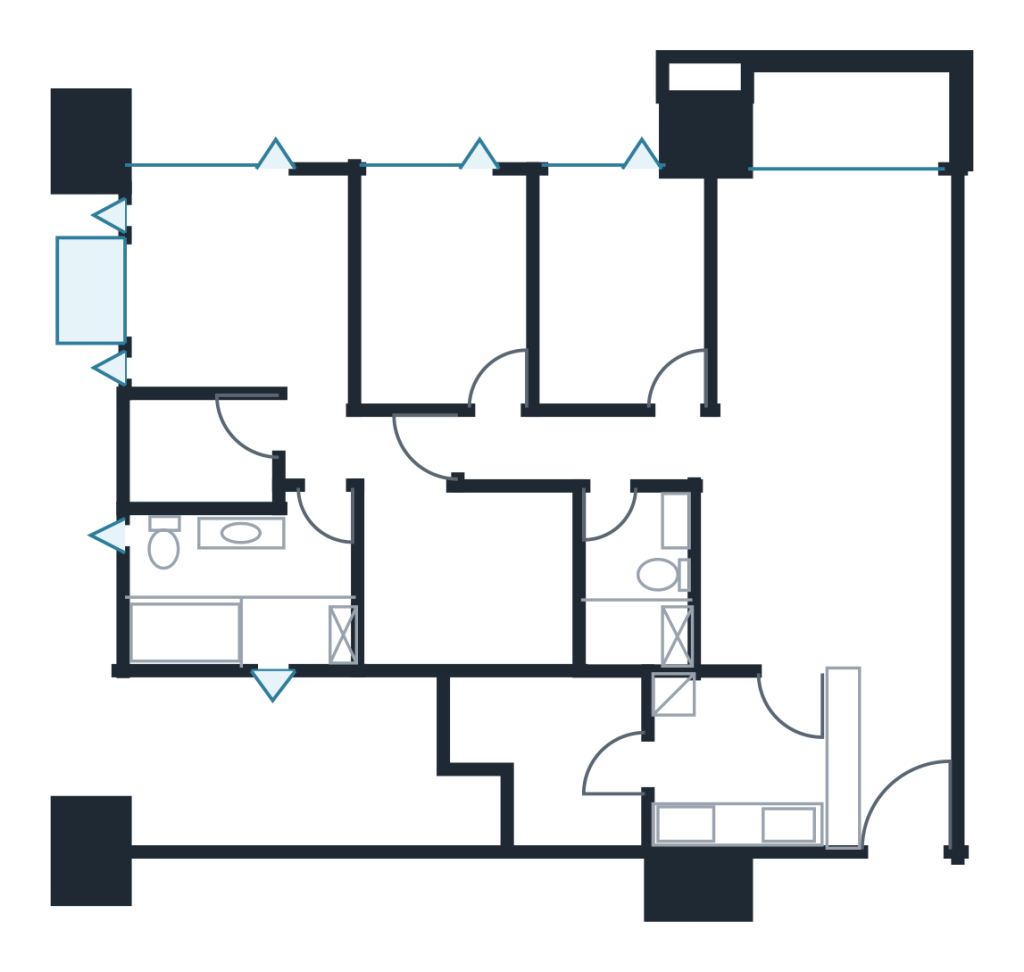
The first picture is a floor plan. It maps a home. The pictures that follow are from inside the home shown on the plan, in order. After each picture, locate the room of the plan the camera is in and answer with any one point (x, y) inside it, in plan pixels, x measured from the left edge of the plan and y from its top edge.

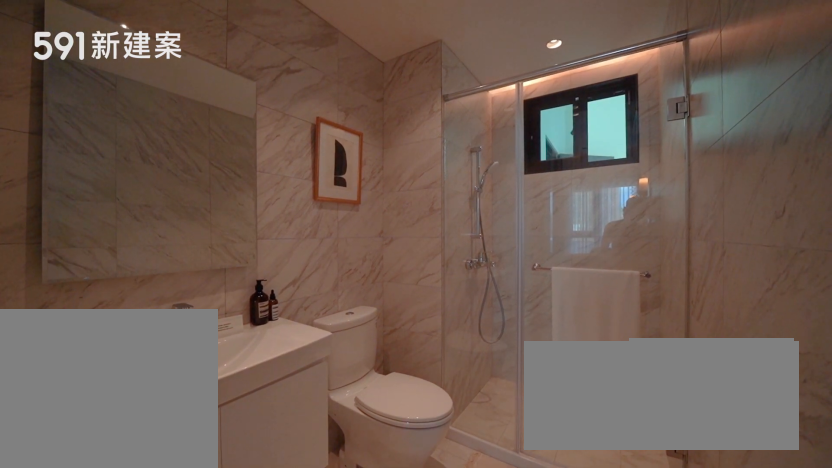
(633, 586)
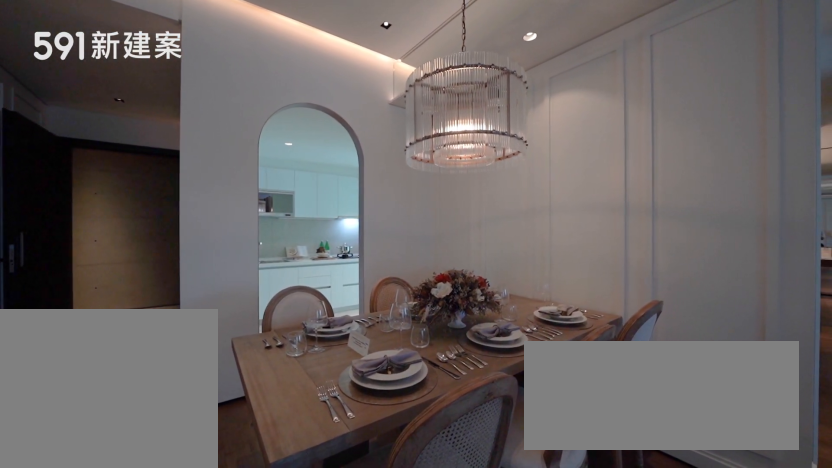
(821, 577)
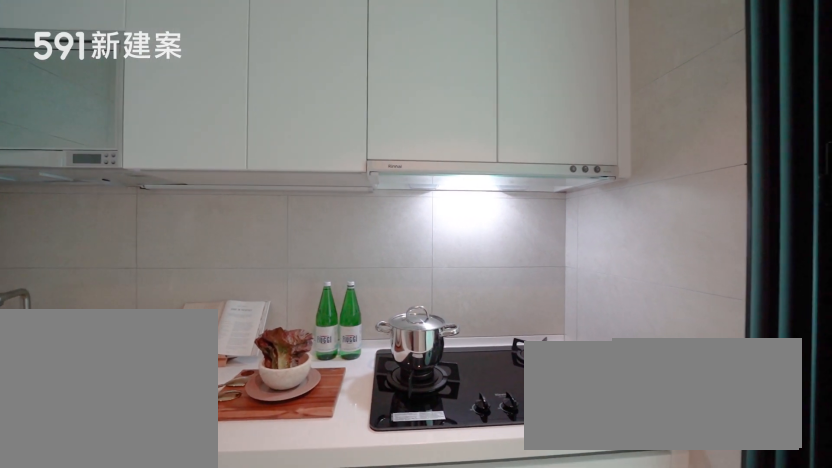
(733, 762)
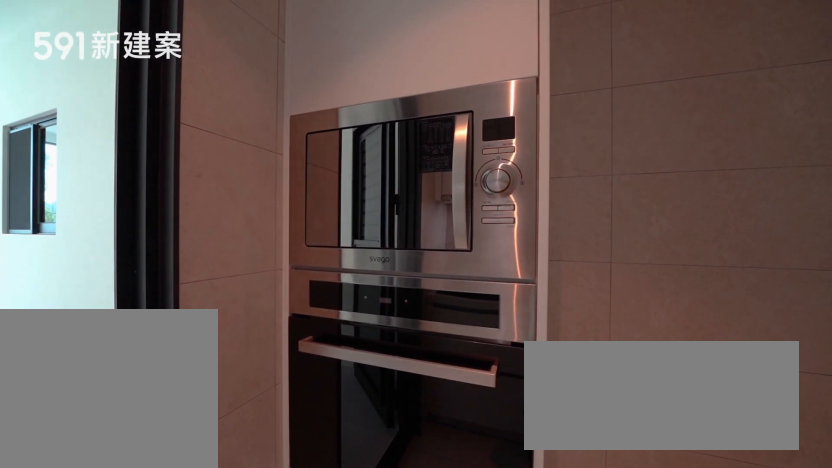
(733, 762)
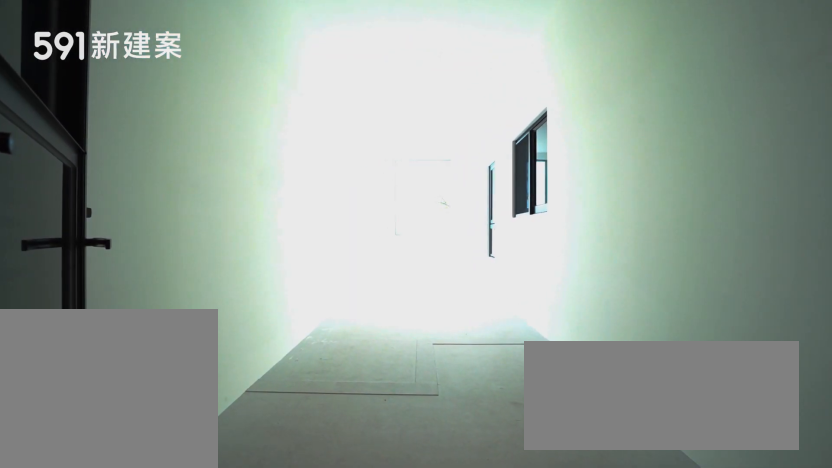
(553, 752)
